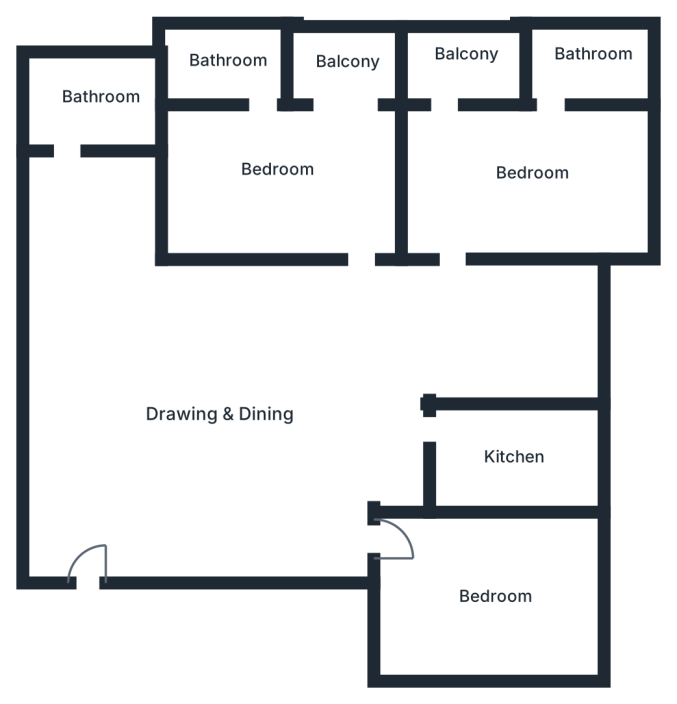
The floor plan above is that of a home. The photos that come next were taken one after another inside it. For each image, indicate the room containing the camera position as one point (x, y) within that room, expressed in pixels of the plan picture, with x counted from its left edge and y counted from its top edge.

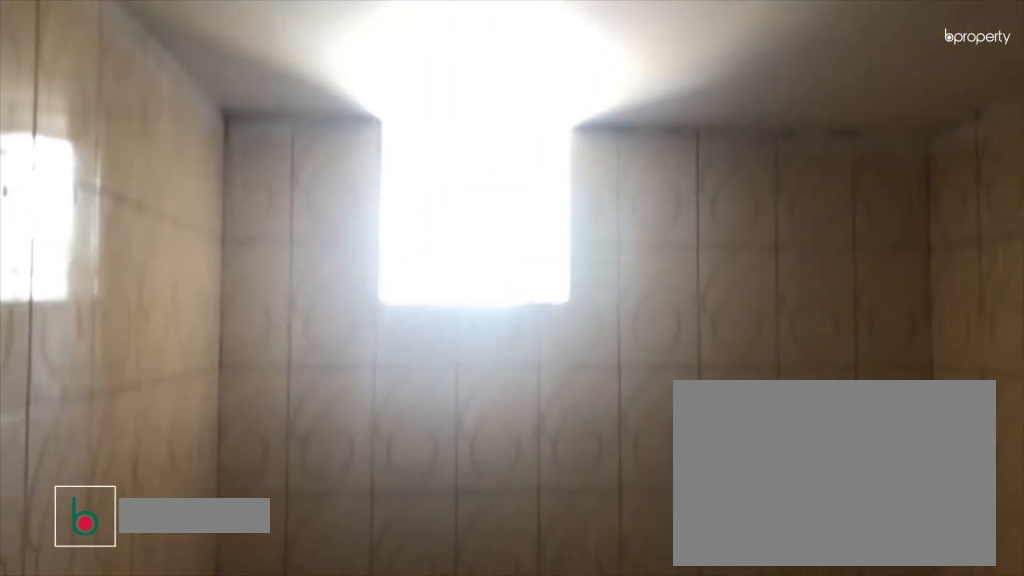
(101, 98)
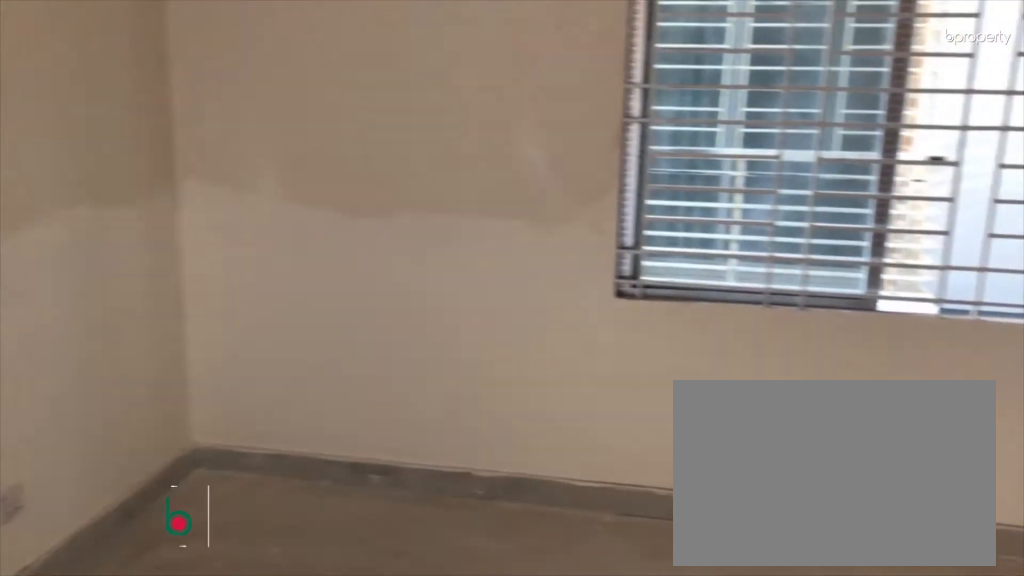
(536, 175)
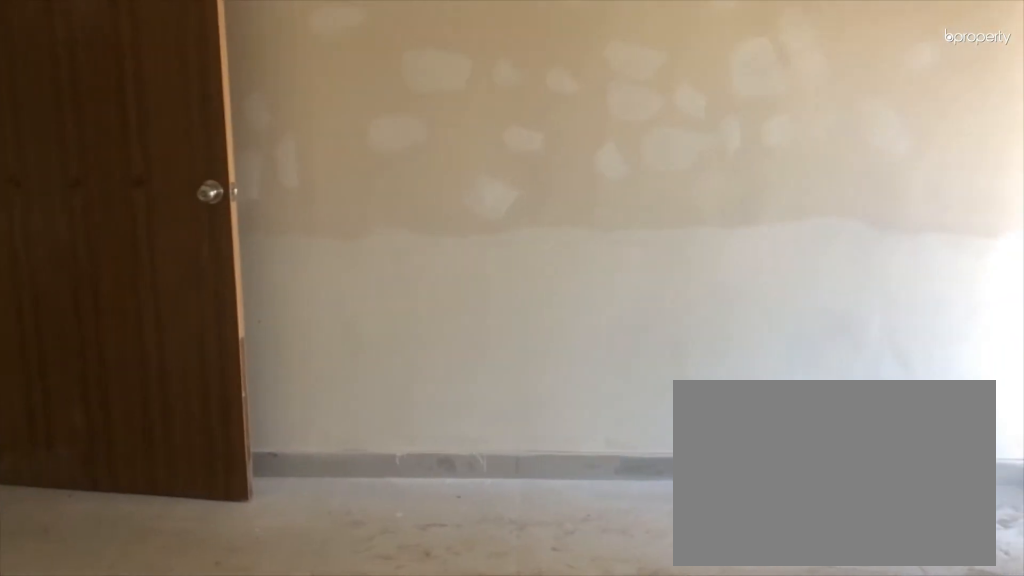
(536, 175)
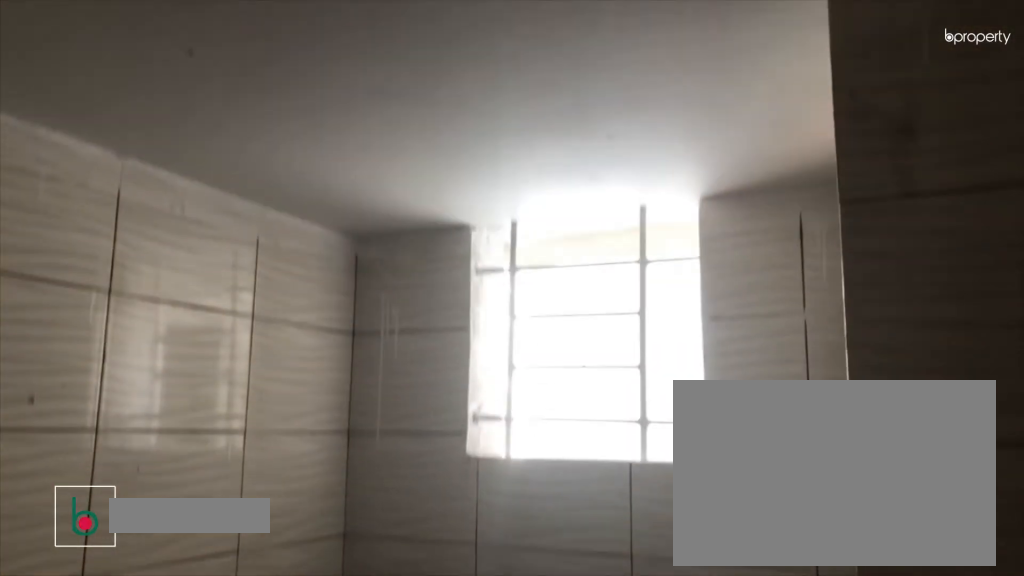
(588, 66)
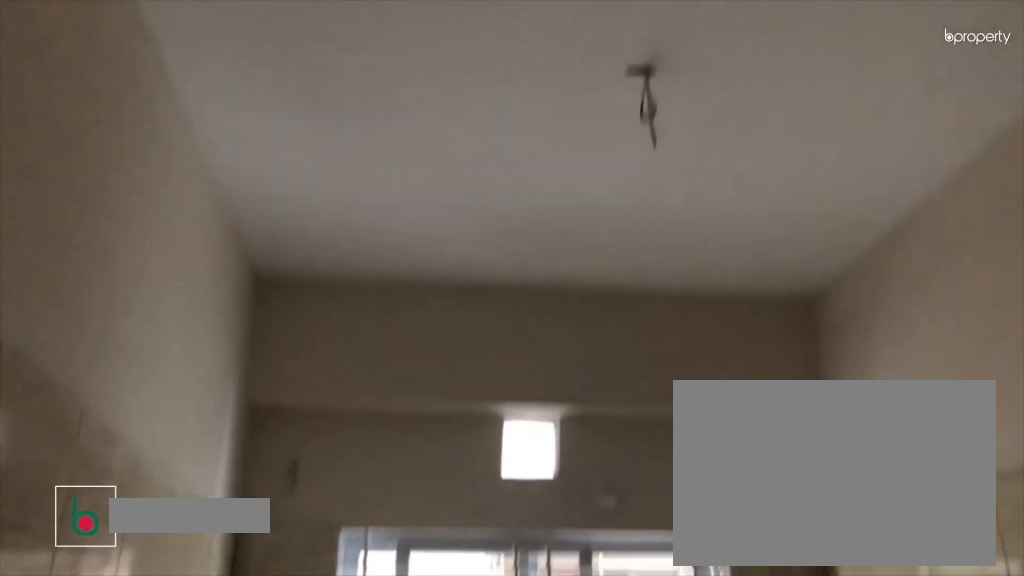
(515, 460)
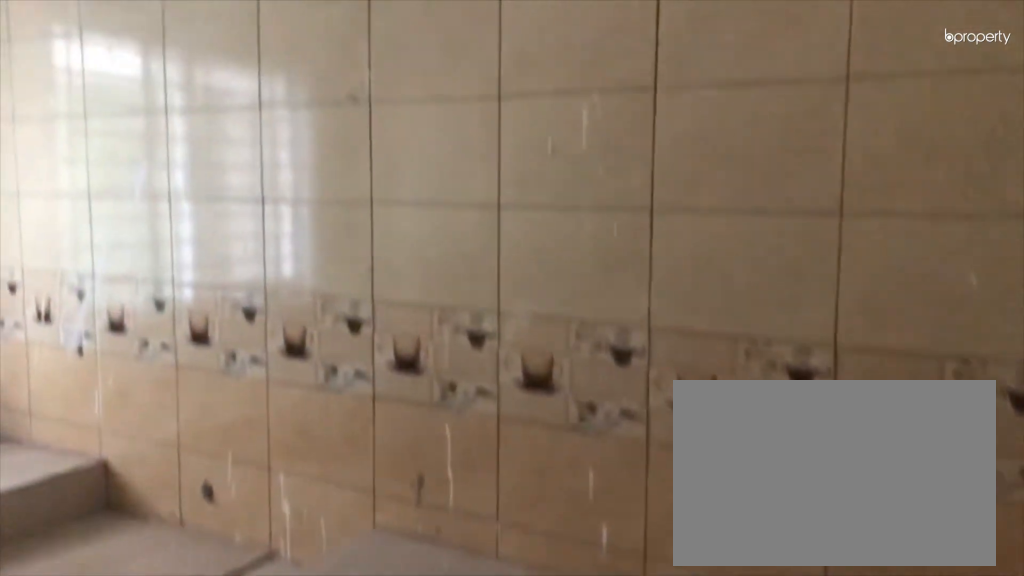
(515, 460)
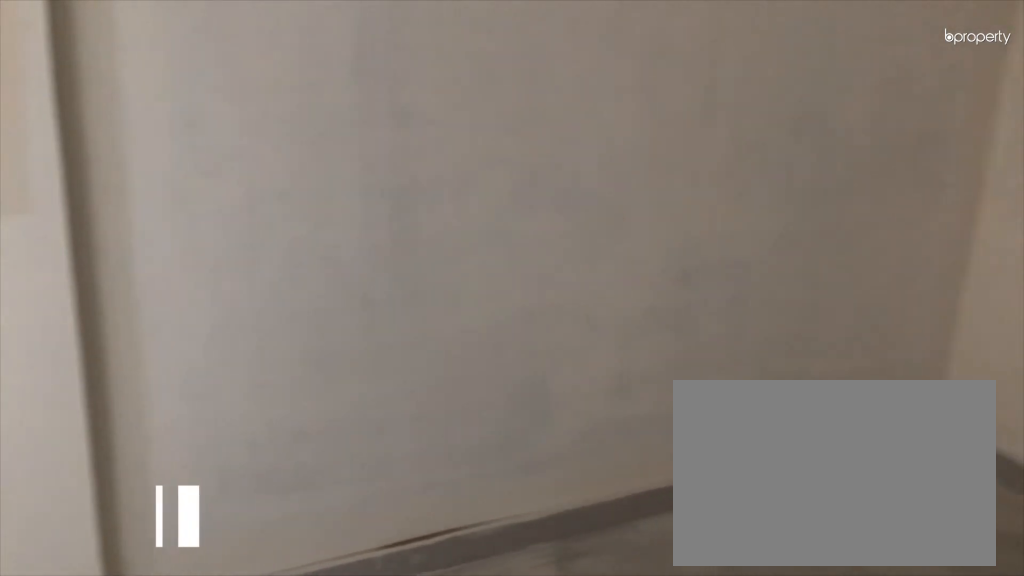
(489, 595)
